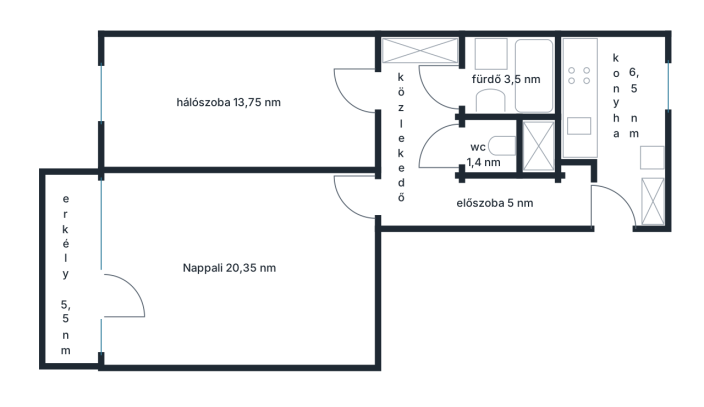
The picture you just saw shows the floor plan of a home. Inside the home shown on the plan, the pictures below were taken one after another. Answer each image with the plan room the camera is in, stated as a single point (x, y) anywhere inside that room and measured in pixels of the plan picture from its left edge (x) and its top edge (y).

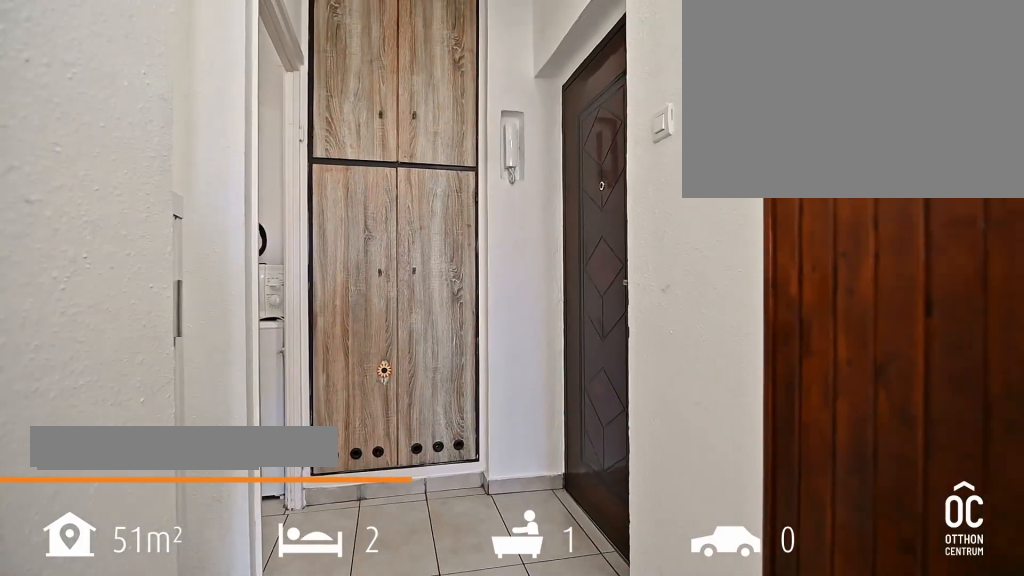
(492, 202)
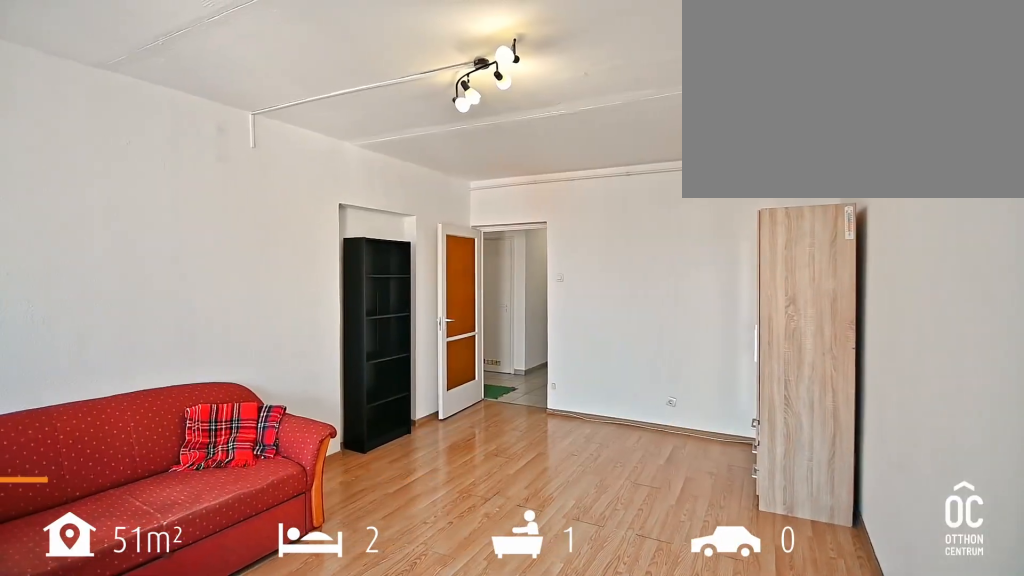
(235, 271)
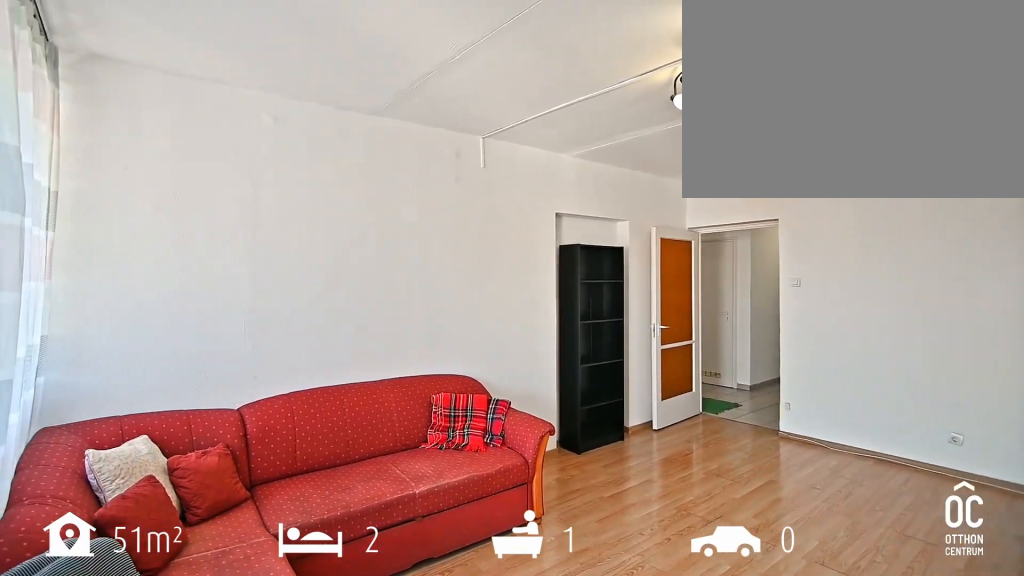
(235, 271)
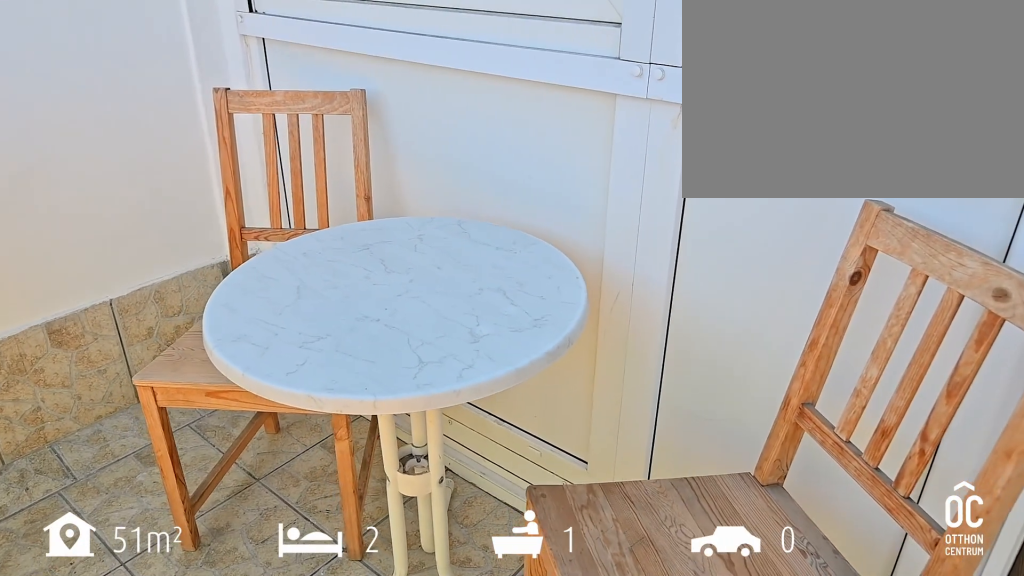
(70, 272)
